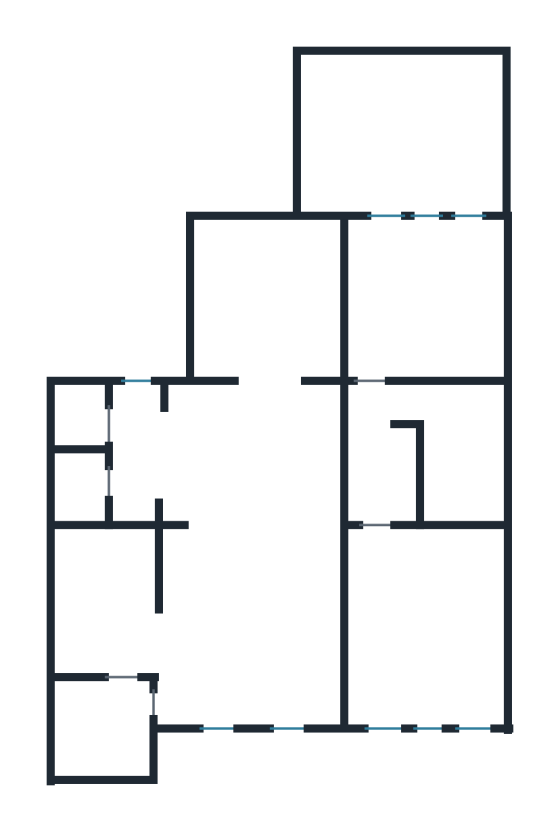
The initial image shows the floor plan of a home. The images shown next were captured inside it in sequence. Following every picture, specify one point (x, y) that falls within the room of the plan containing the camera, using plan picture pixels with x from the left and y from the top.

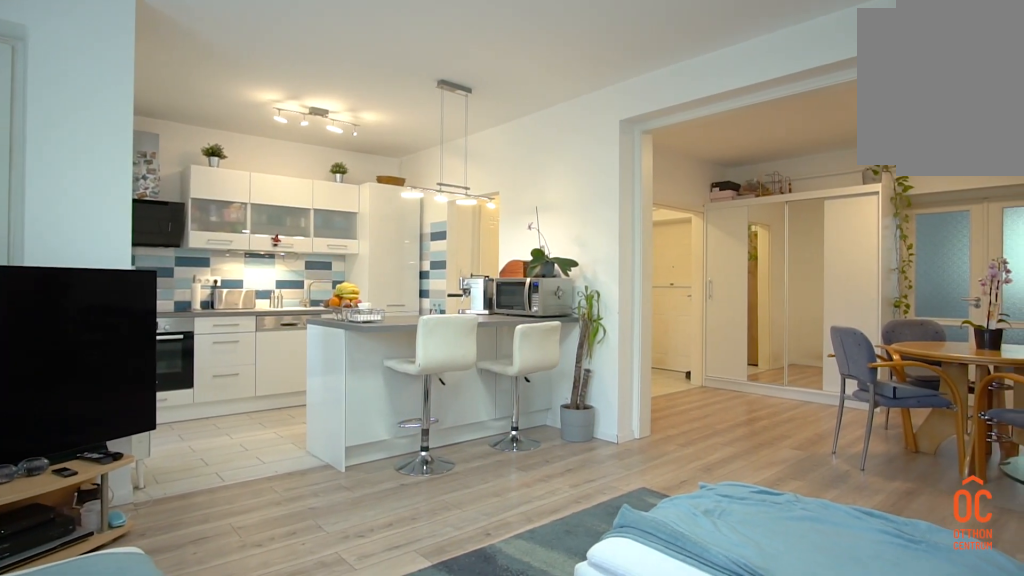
(274, 559)
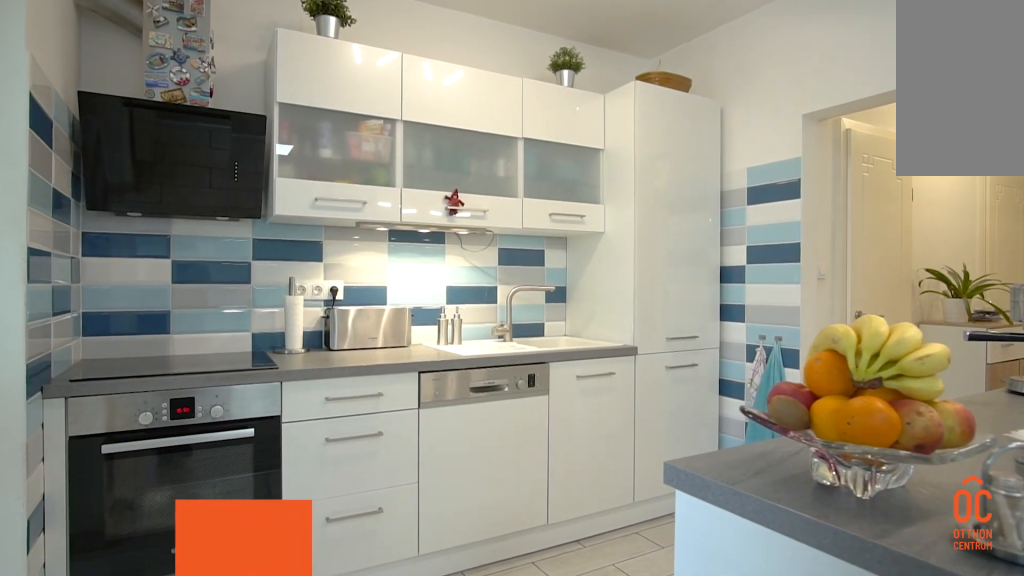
(107, 605)
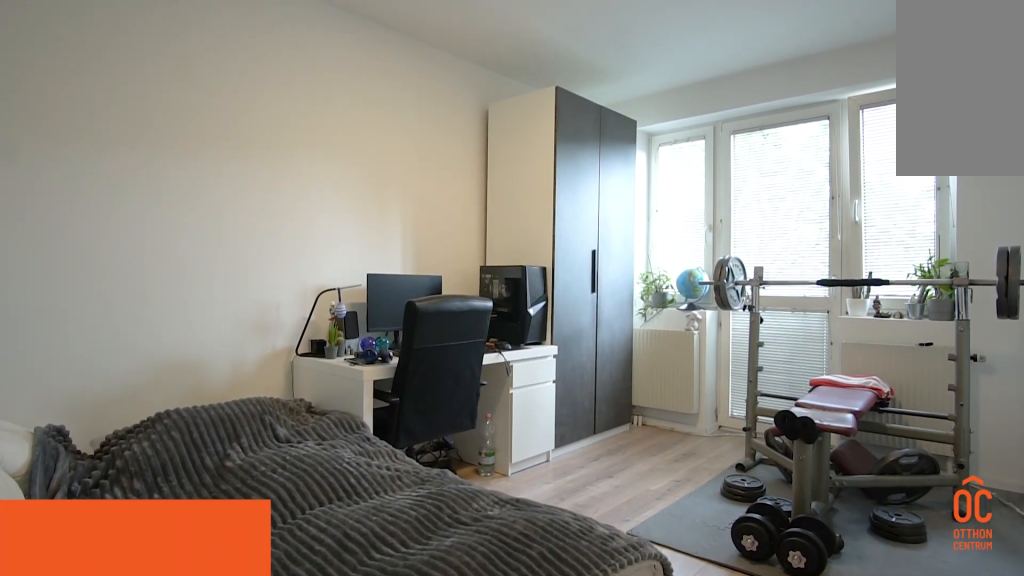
(448, 627)
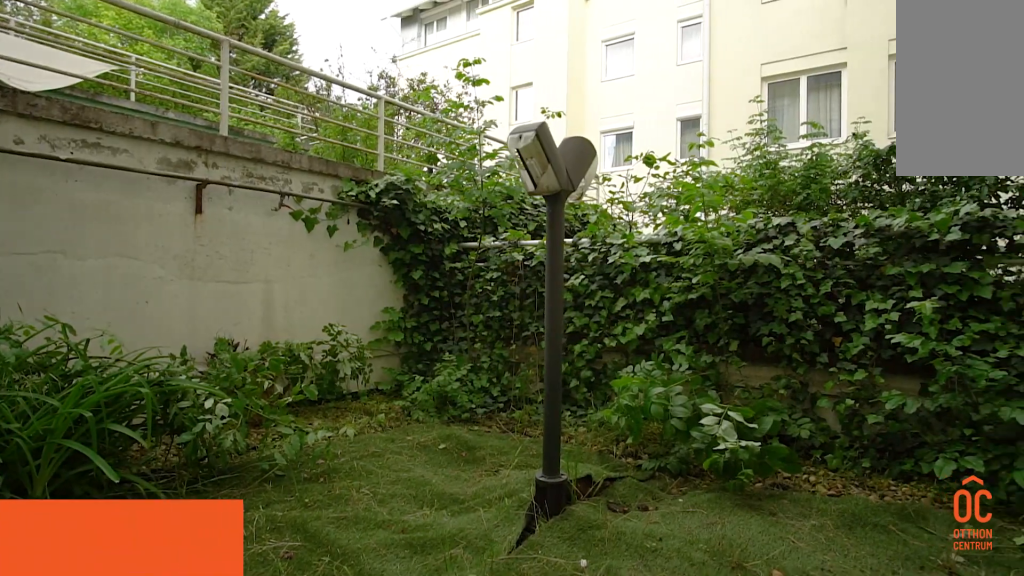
(410, 129)
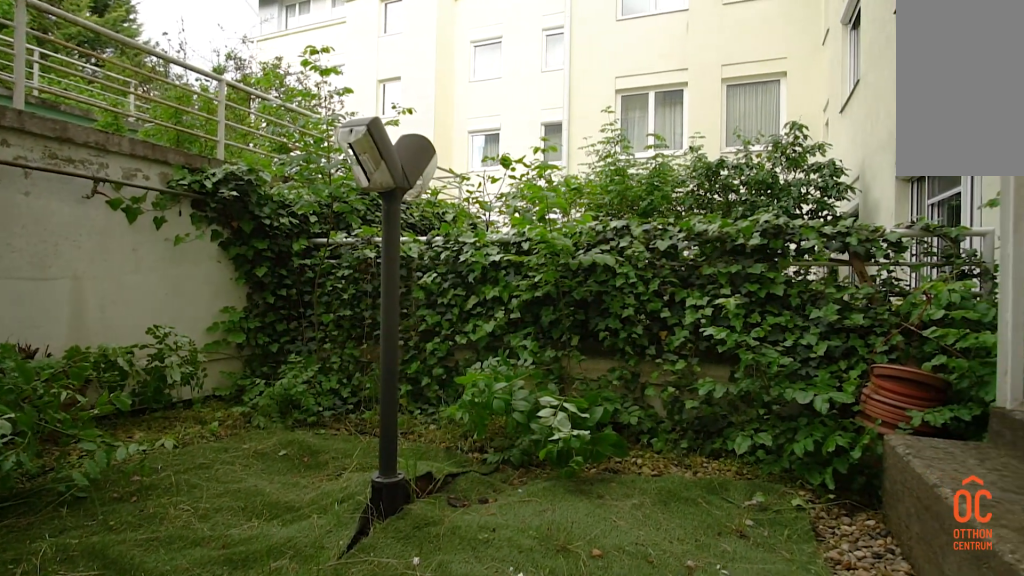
(410, 129)
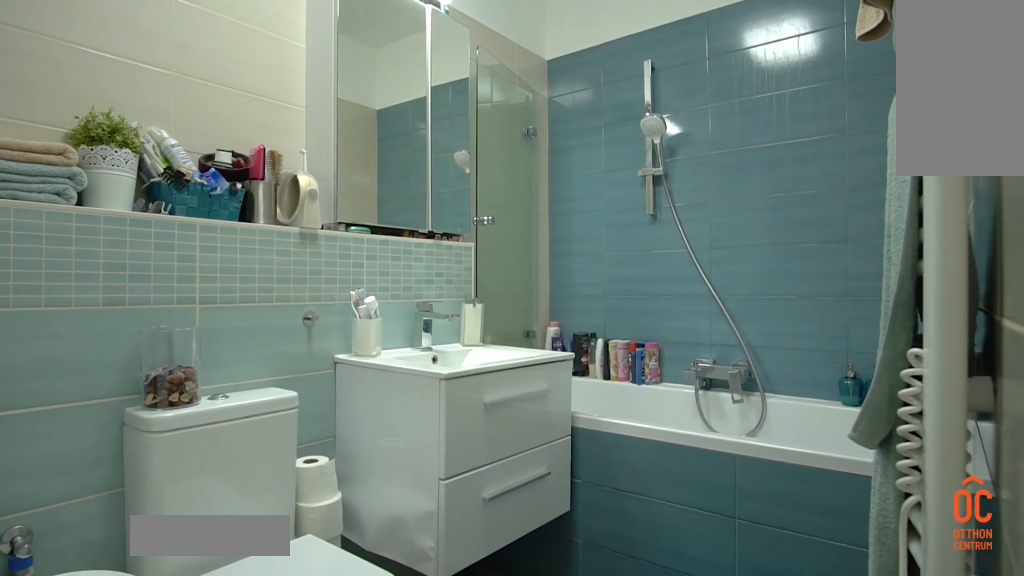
(470, 451)
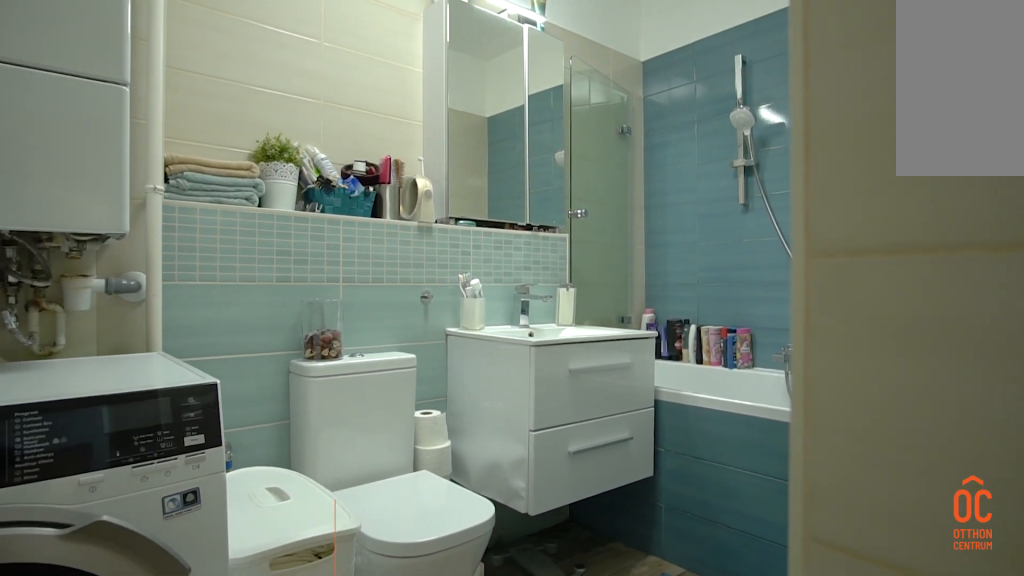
(470, 451)
